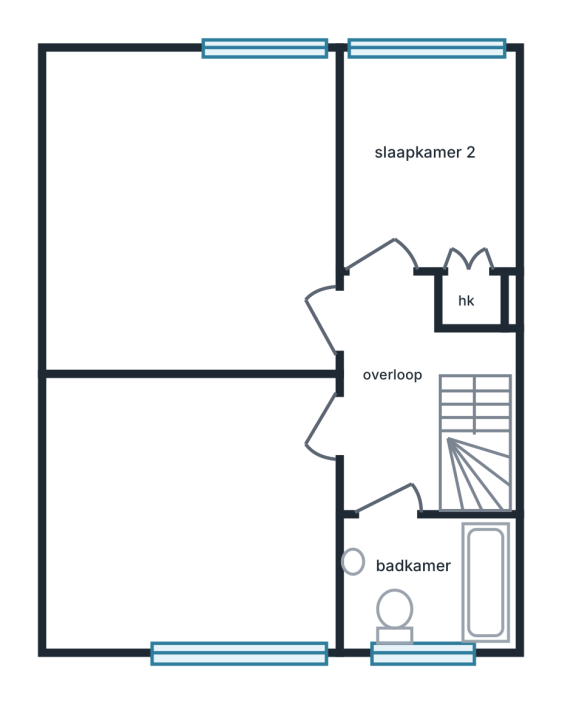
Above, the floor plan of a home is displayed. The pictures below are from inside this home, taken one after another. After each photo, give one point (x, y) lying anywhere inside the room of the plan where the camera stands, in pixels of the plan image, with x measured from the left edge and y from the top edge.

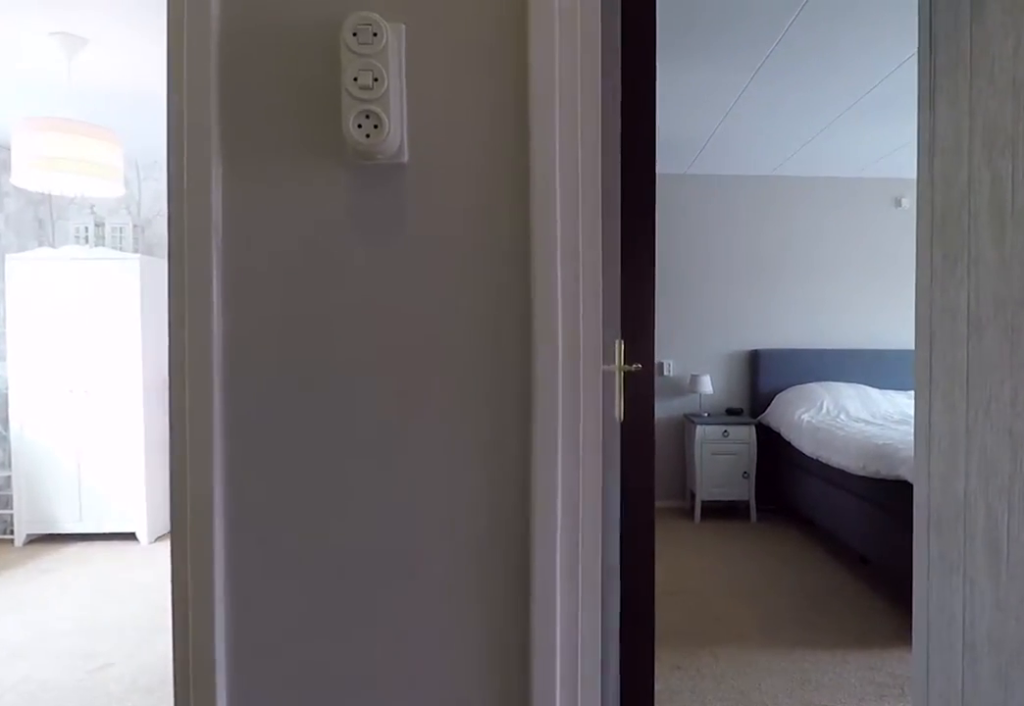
(399, 393)
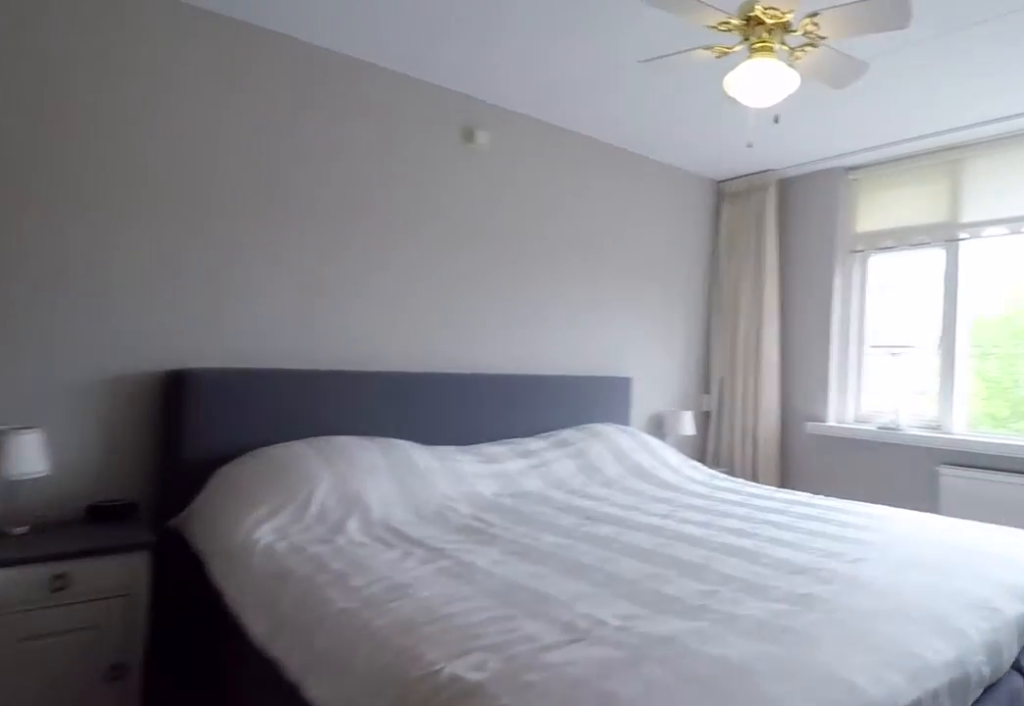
(192, 214)
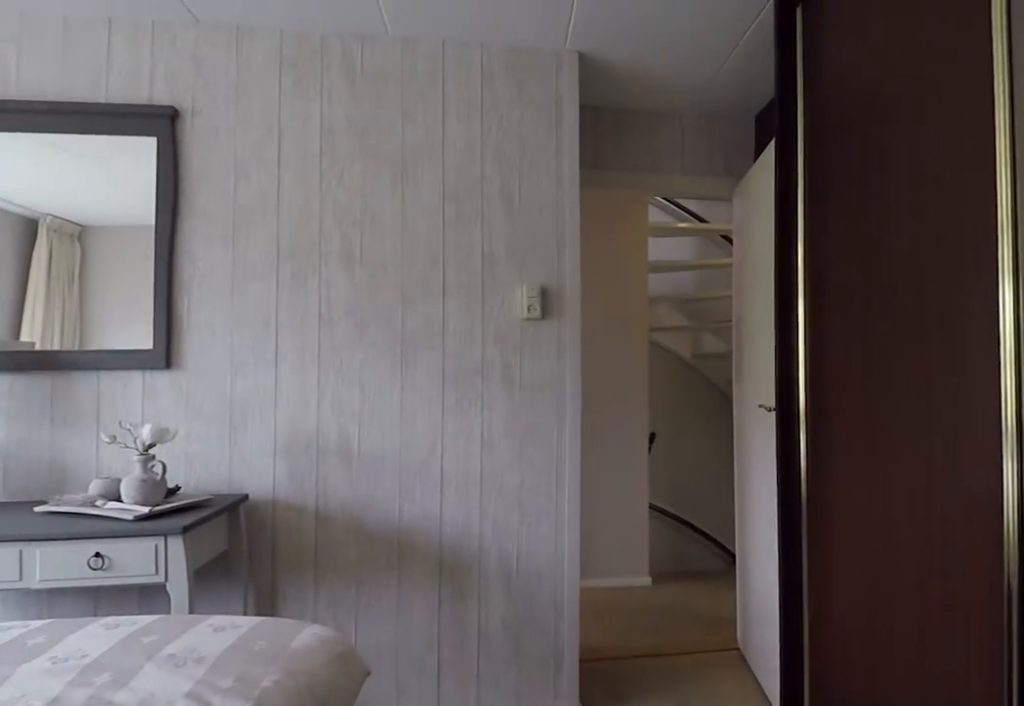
(192, 214)
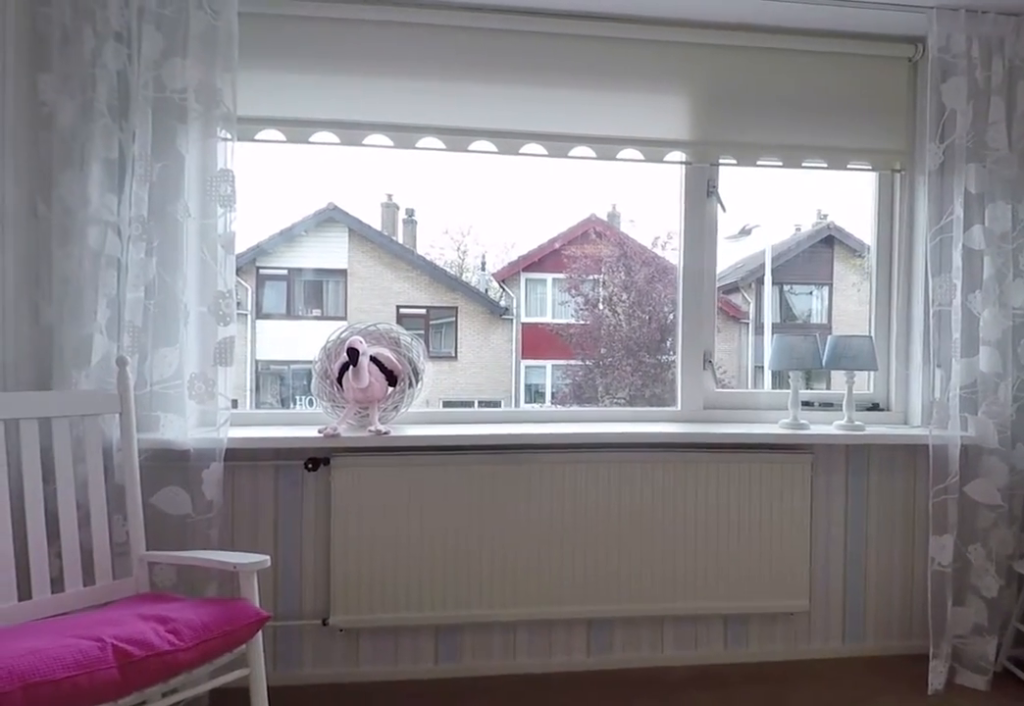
(63, 507)
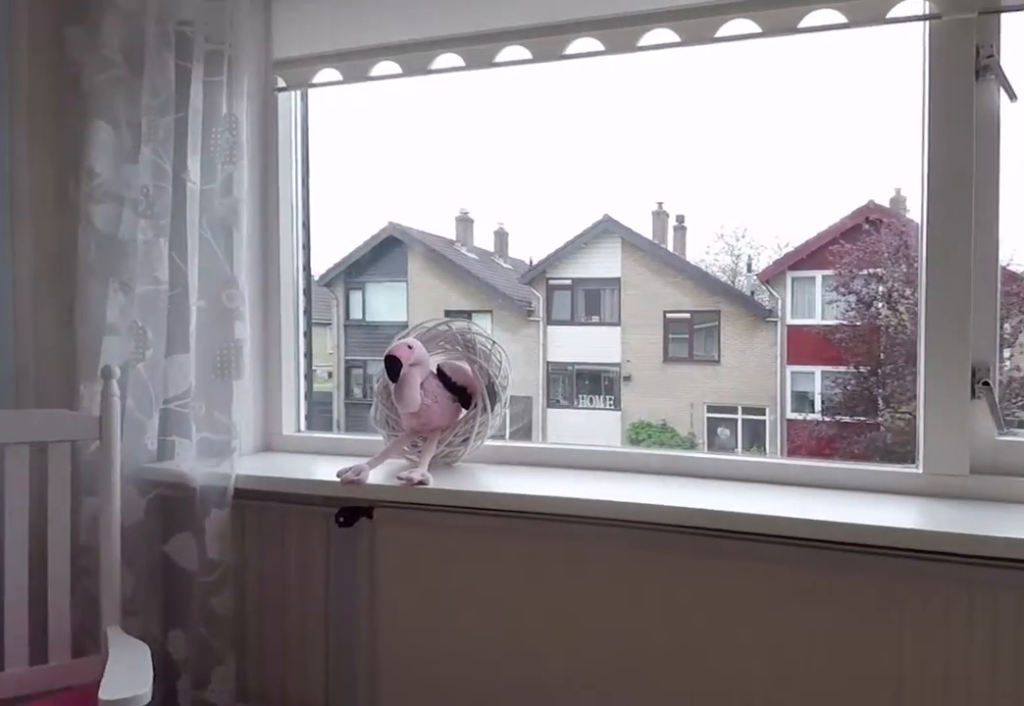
(63, 507)
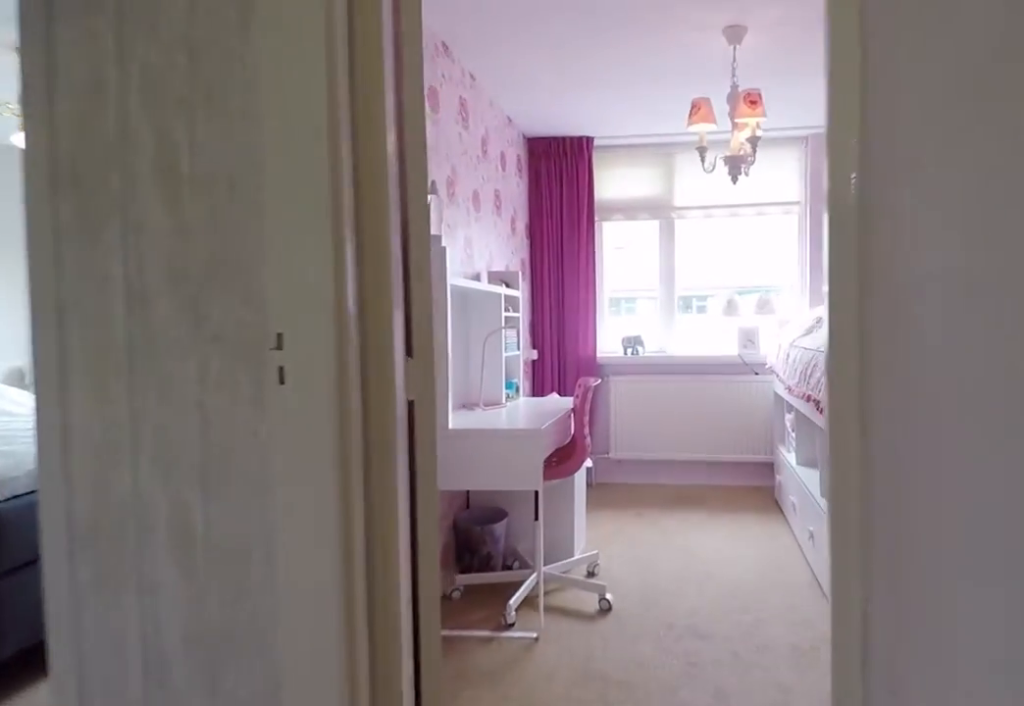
(399, 393)
